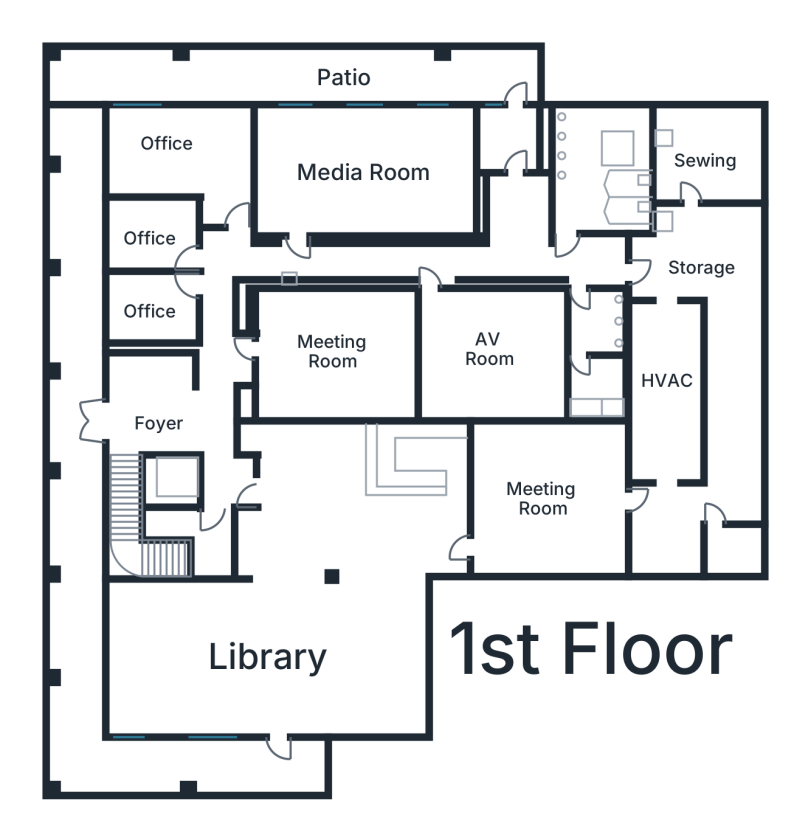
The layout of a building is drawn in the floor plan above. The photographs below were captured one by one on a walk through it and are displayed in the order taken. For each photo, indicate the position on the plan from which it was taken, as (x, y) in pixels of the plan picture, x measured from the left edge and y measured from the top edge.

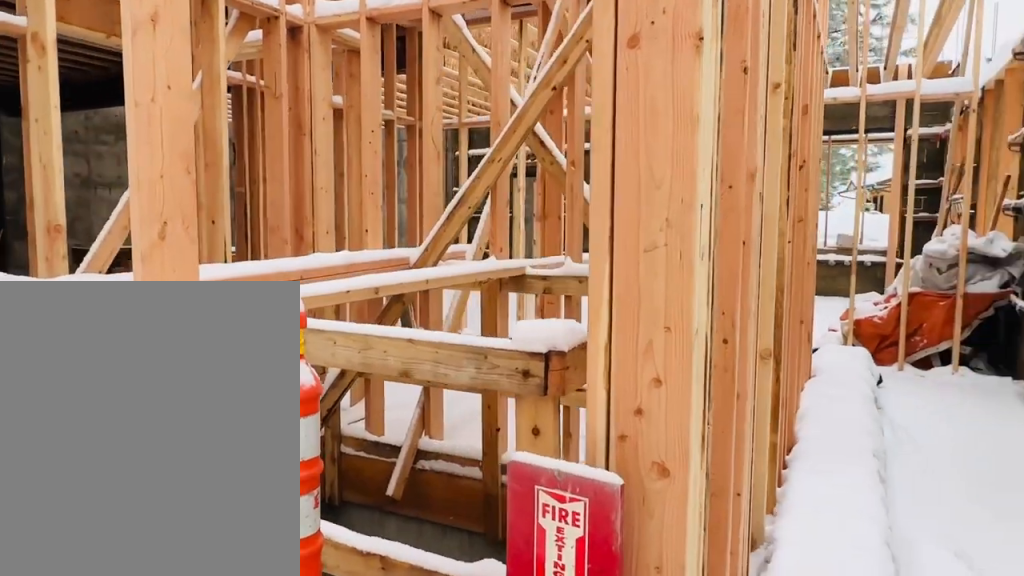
(161, 402)
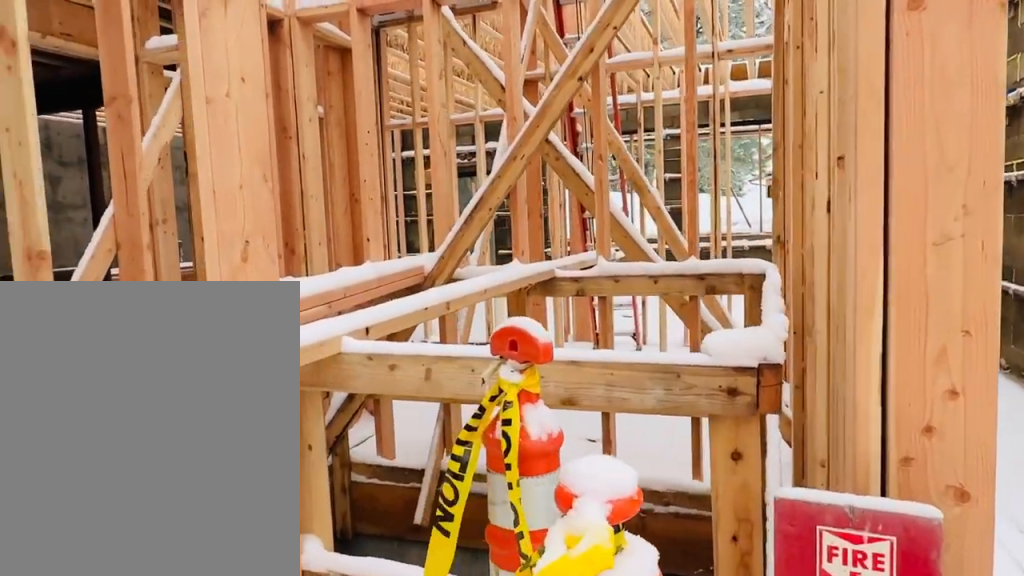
(175, 404)
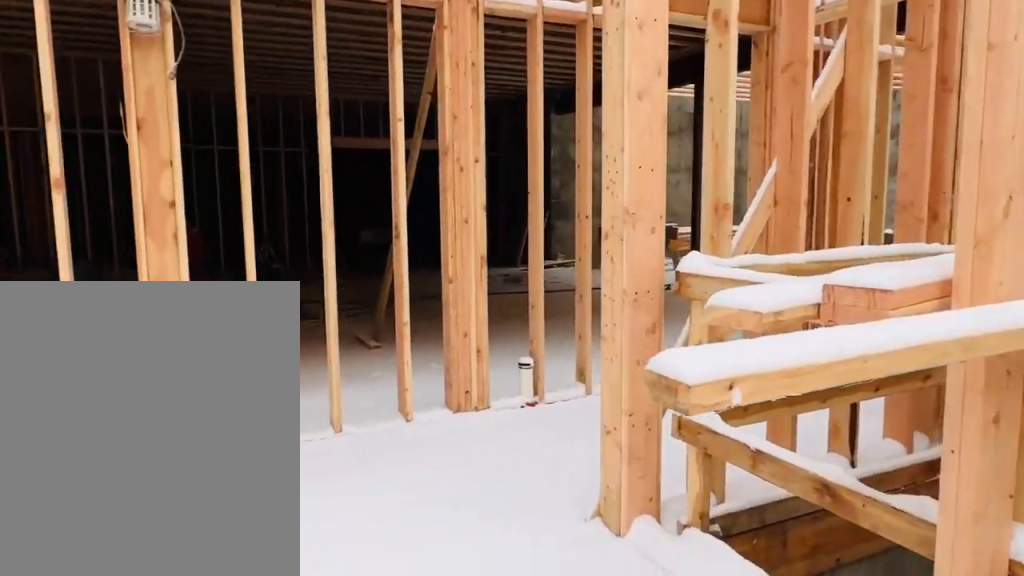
(174, 404)
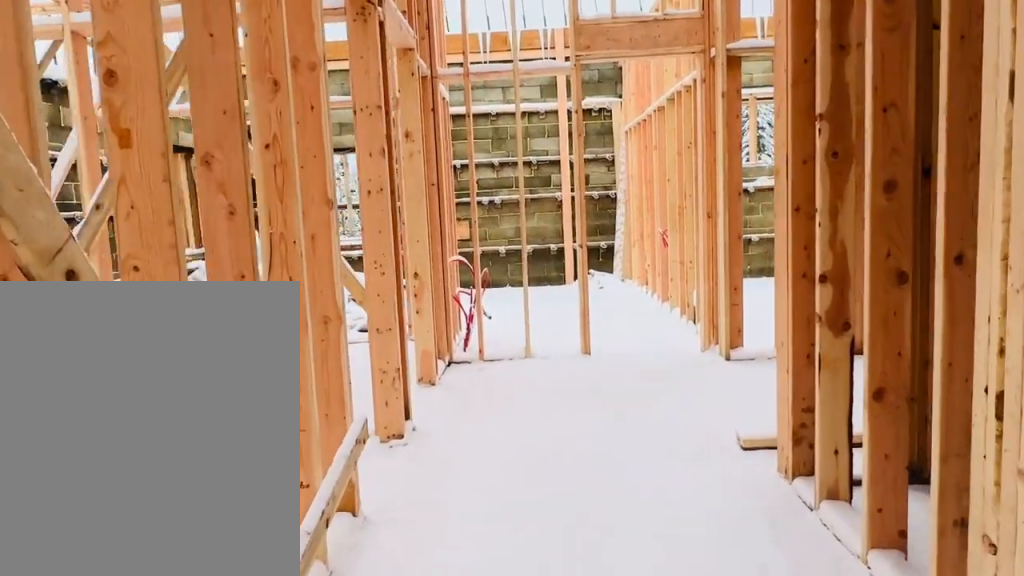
(212, 338)
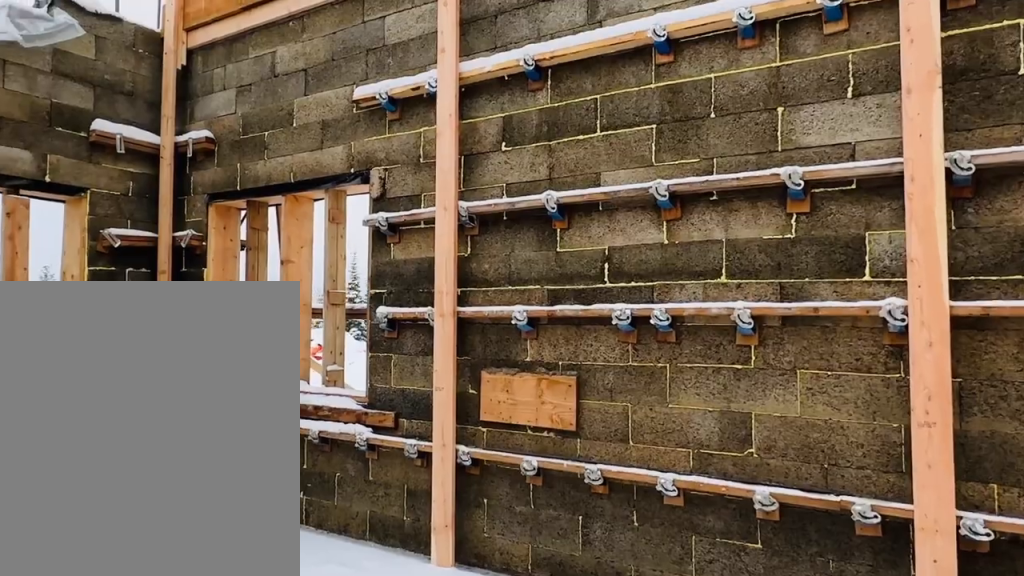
(206, 172)
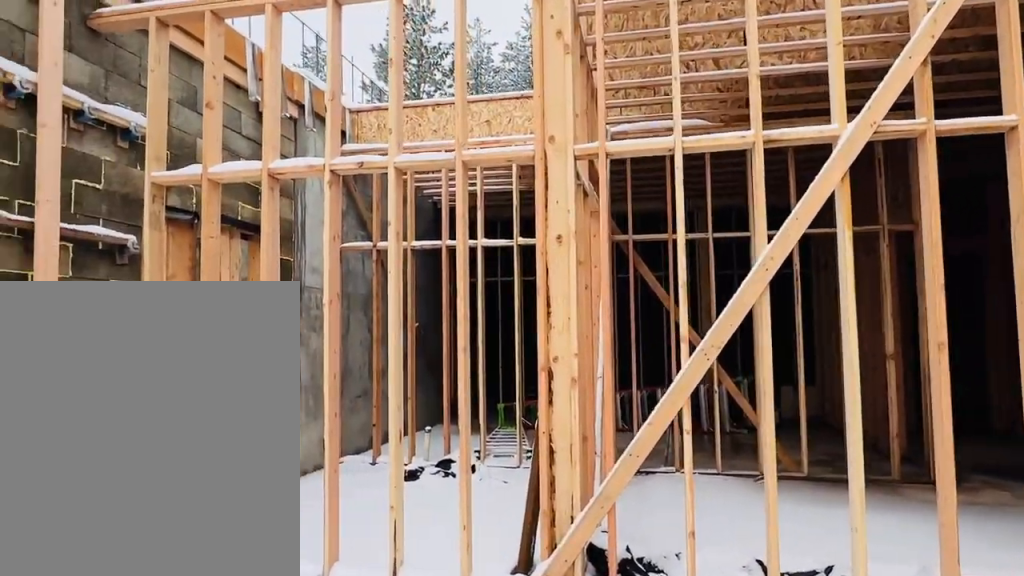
(431, 171)
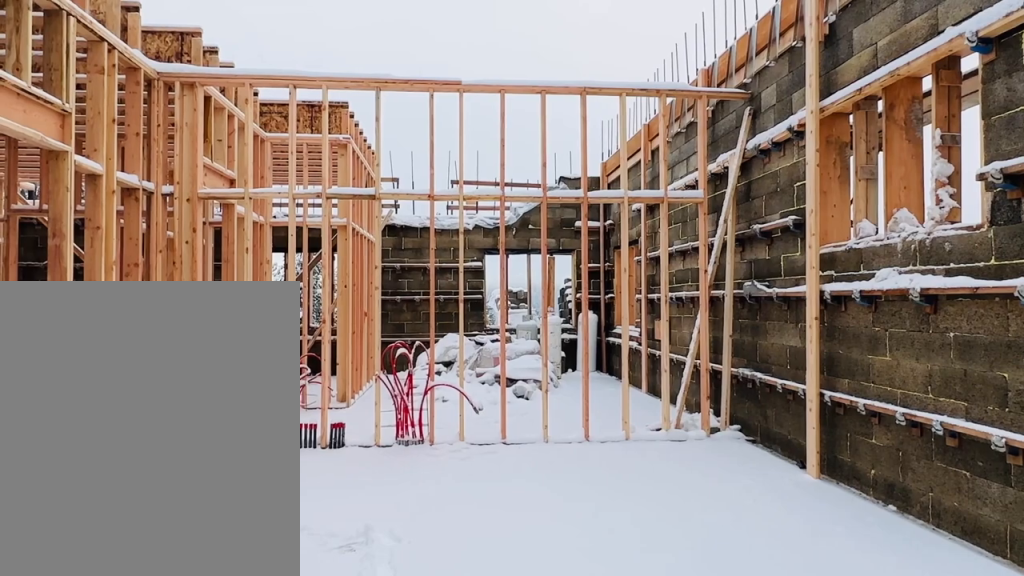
(453, 167)
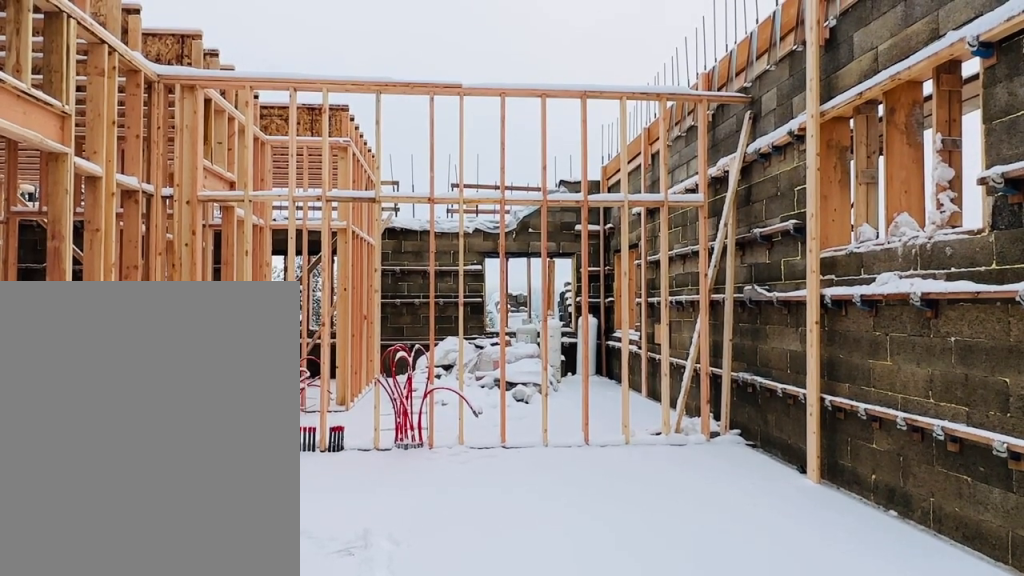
(453, 167)
